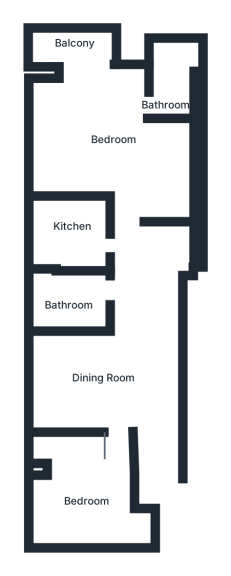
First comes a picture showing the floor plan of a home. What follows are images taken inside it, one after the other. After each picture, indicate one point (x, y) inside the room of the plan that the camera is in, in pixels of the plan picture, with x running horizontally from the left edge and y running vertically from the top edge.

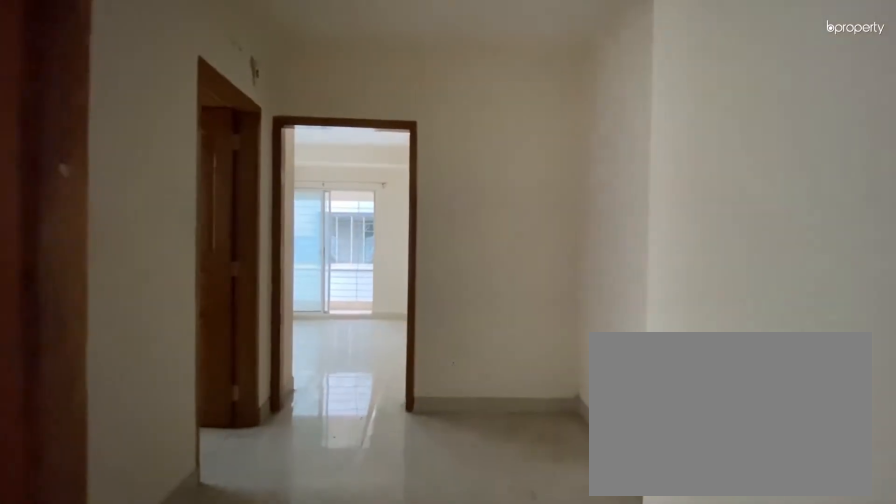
(123, 351)
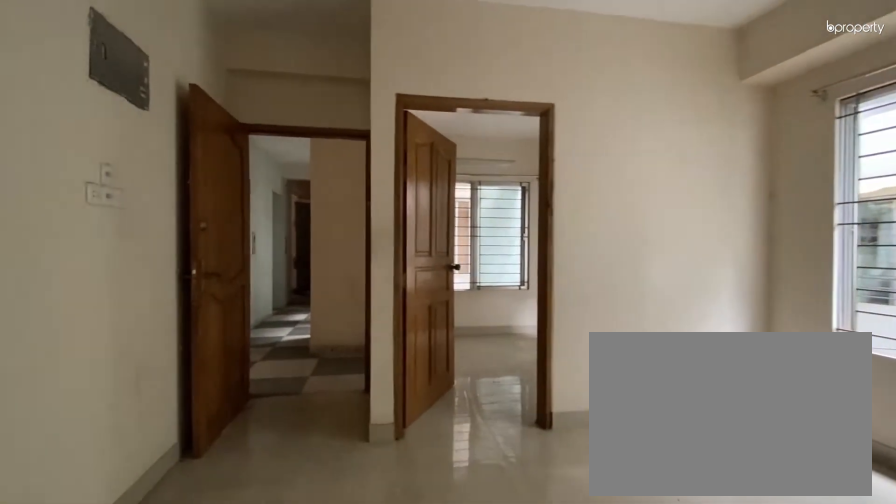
(123, 351)
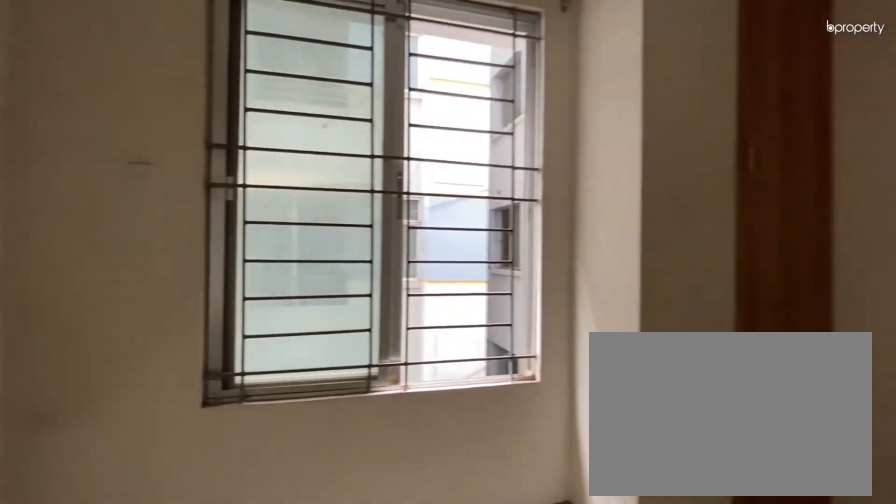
(93, 496)
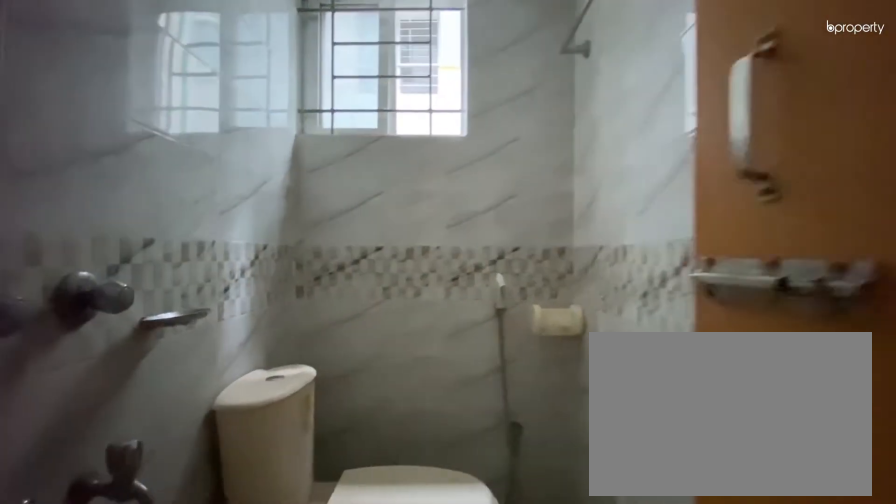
(76, 300)
